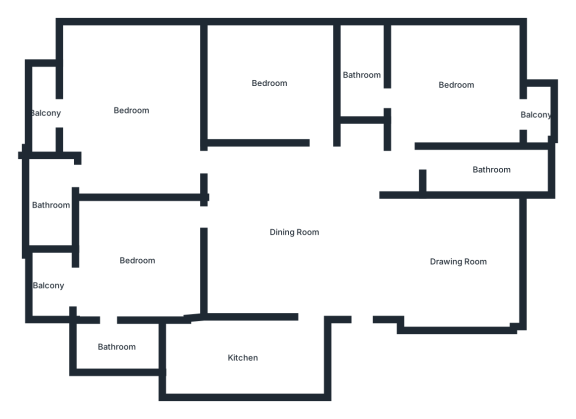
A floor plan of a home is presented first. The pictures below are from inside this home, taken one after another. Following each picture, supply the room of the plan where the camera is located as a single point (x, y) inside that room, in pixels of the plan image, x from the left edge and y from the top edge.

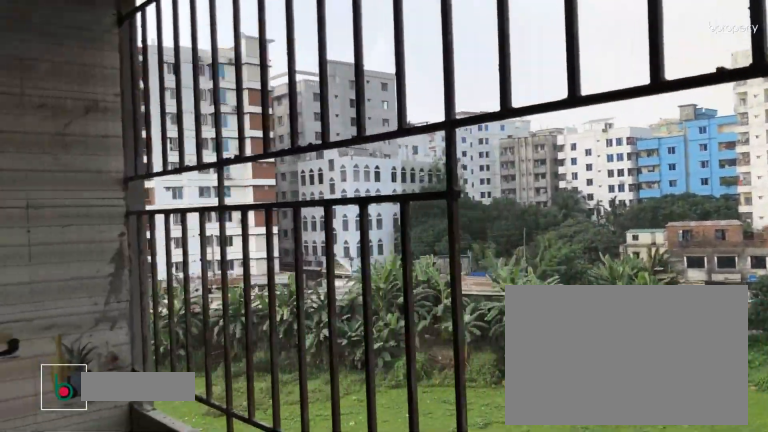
(45, 285)
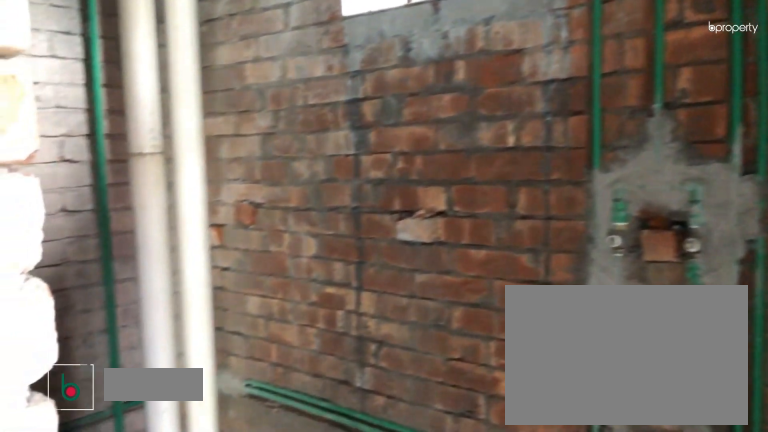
(116, 347)
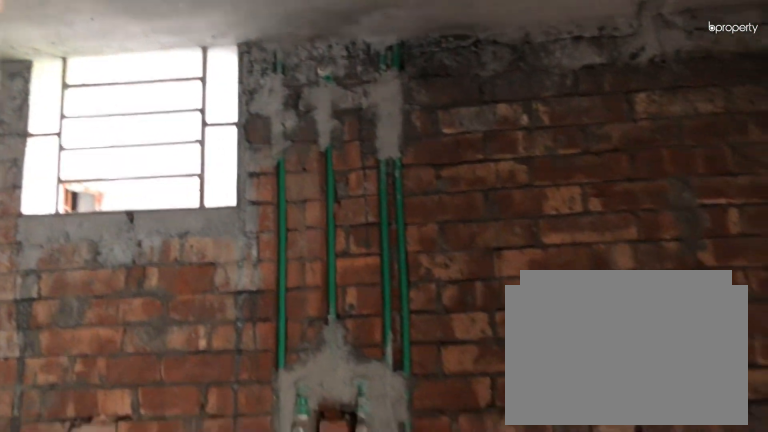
(116, 347)
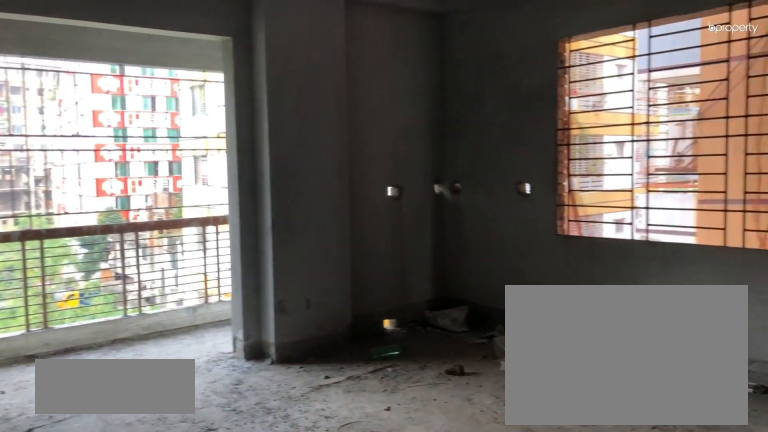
(133, 117)
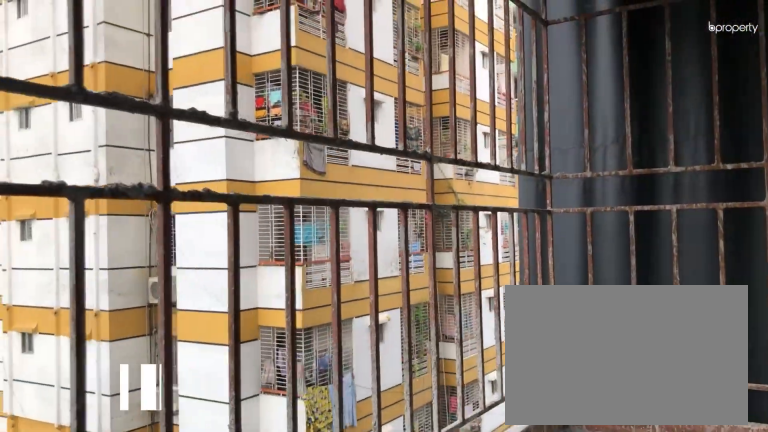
(45, 113)
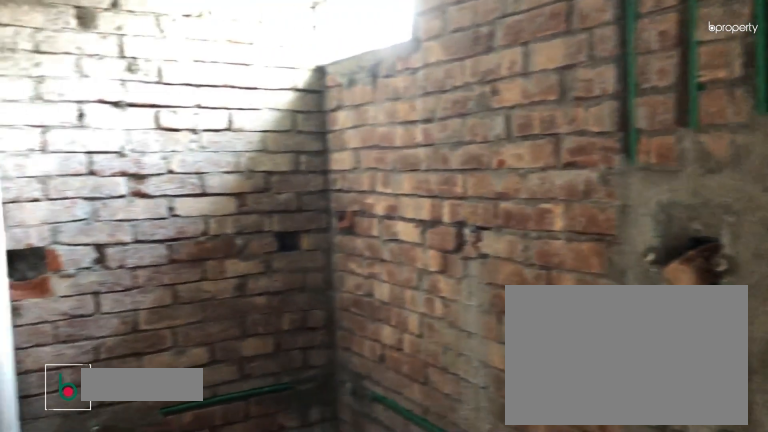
(51, 205)
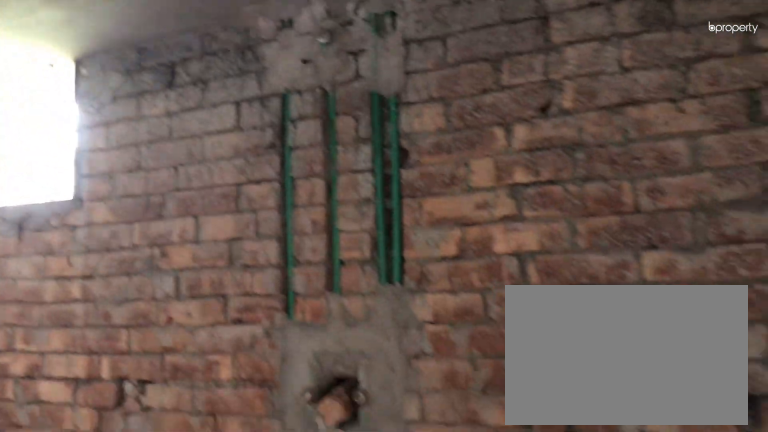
(51, 205)
